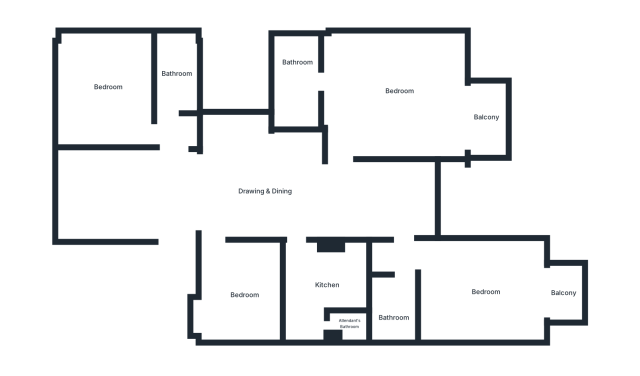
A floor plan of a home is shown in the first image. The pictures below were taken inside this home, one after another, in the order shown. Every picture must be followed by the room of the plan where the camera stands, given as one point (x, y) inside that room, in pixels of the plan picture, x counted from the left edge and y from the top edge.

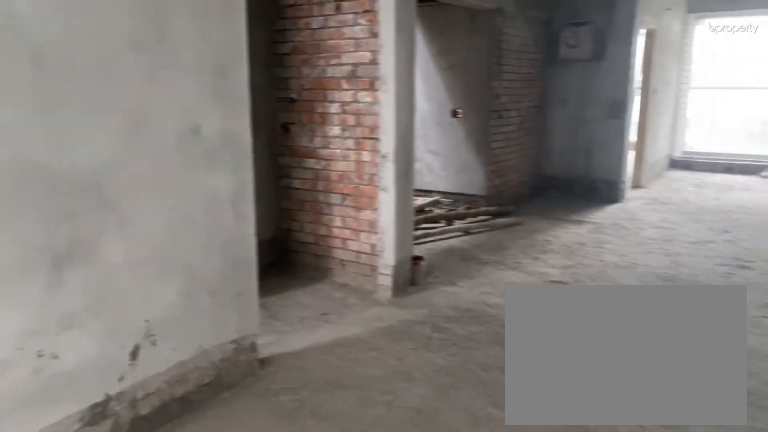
(111, 193)
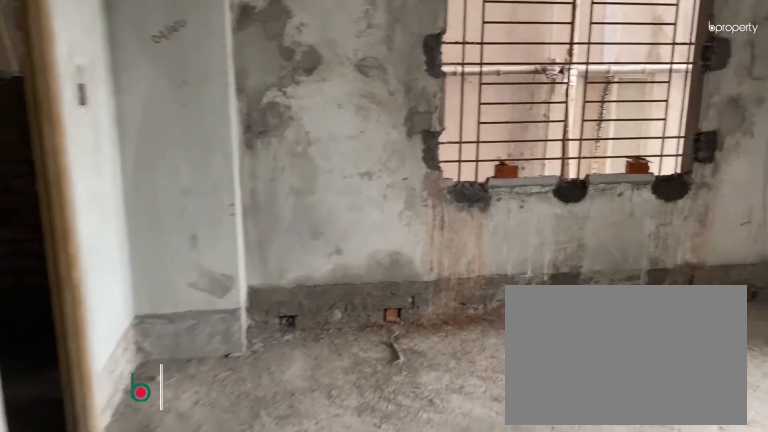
(399, 97)
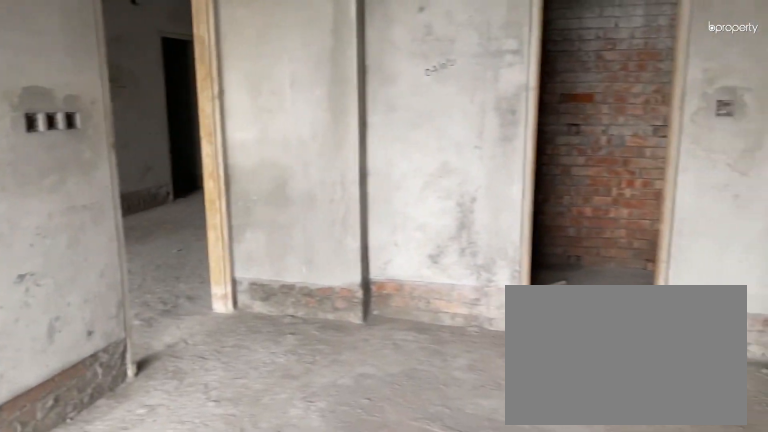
(399, 97)
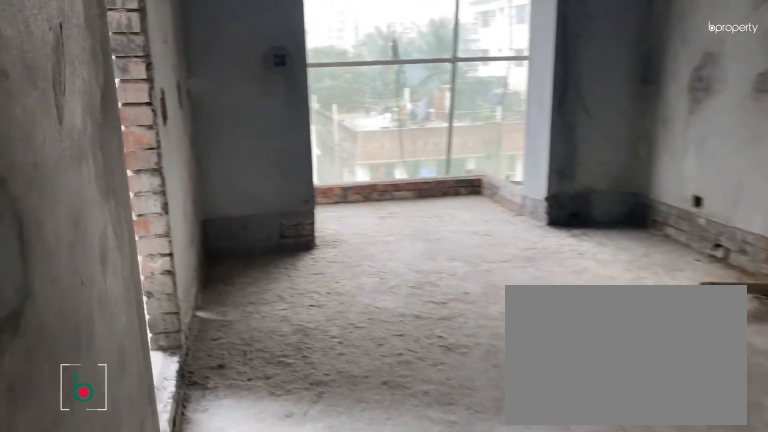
(485, 294)
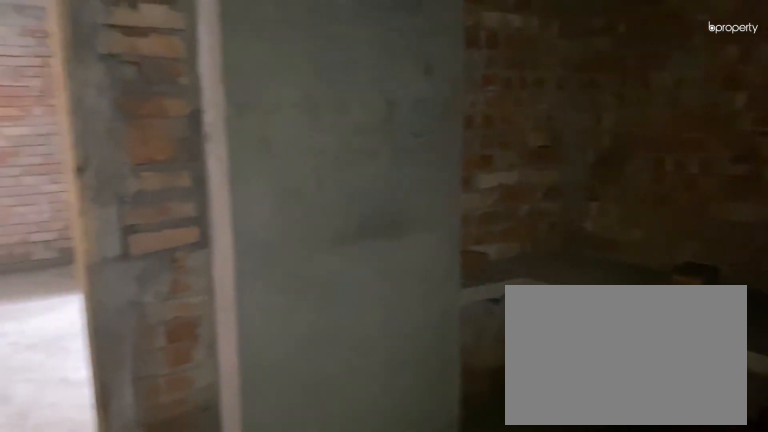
(326, 281)
